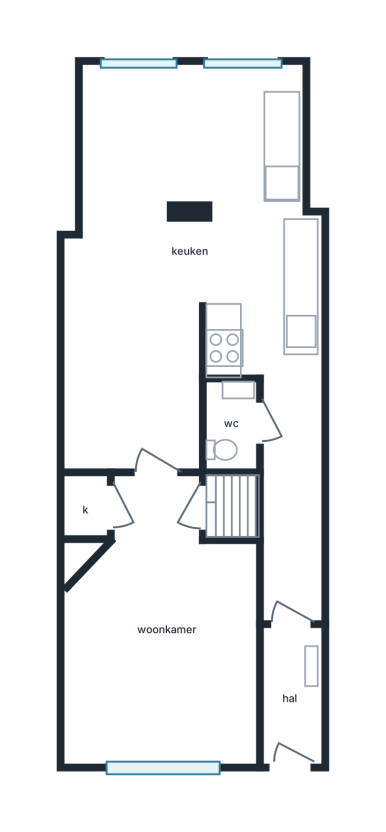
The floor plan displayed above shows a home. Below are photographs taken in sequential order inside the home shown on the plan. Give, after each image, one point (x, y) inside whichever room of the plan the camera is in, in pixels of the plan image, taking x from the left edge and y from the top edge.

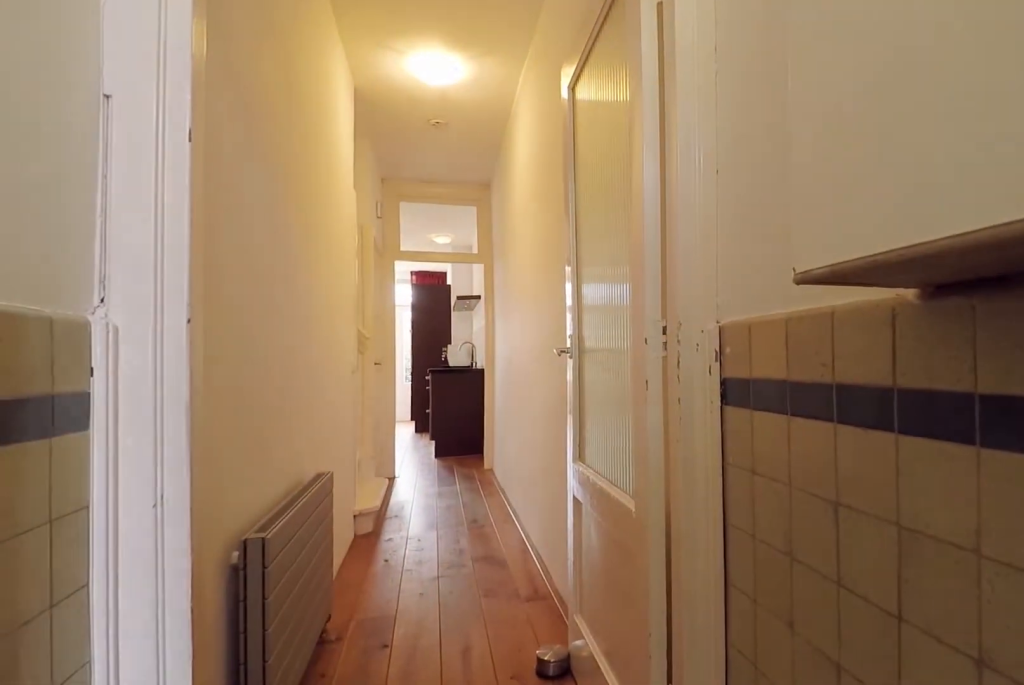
(289, 695)
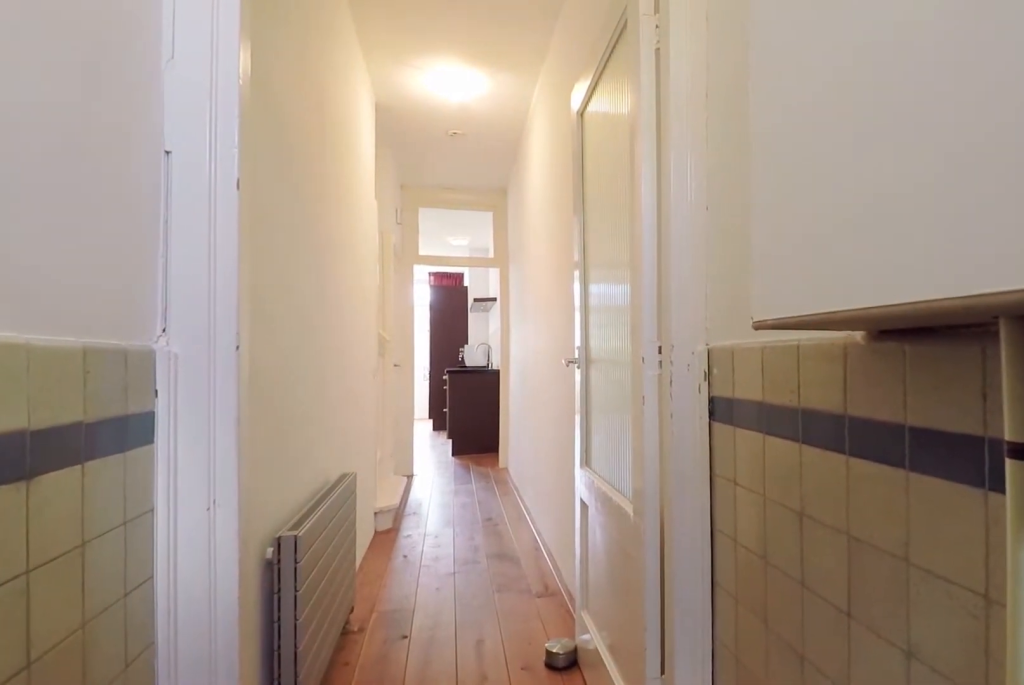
(289, 695)
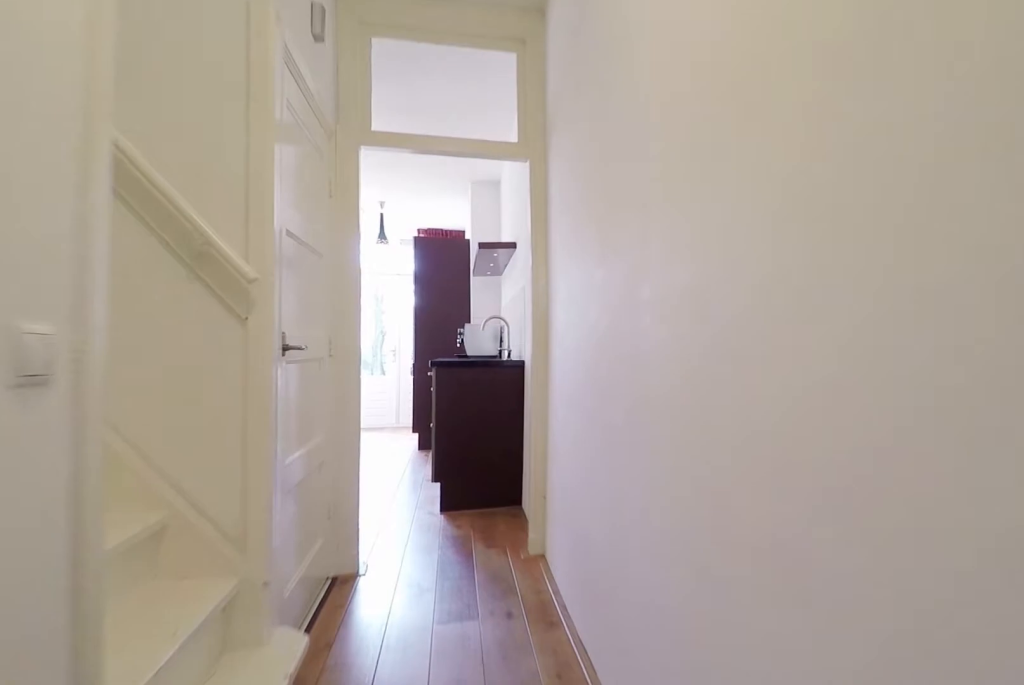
(291, 501)
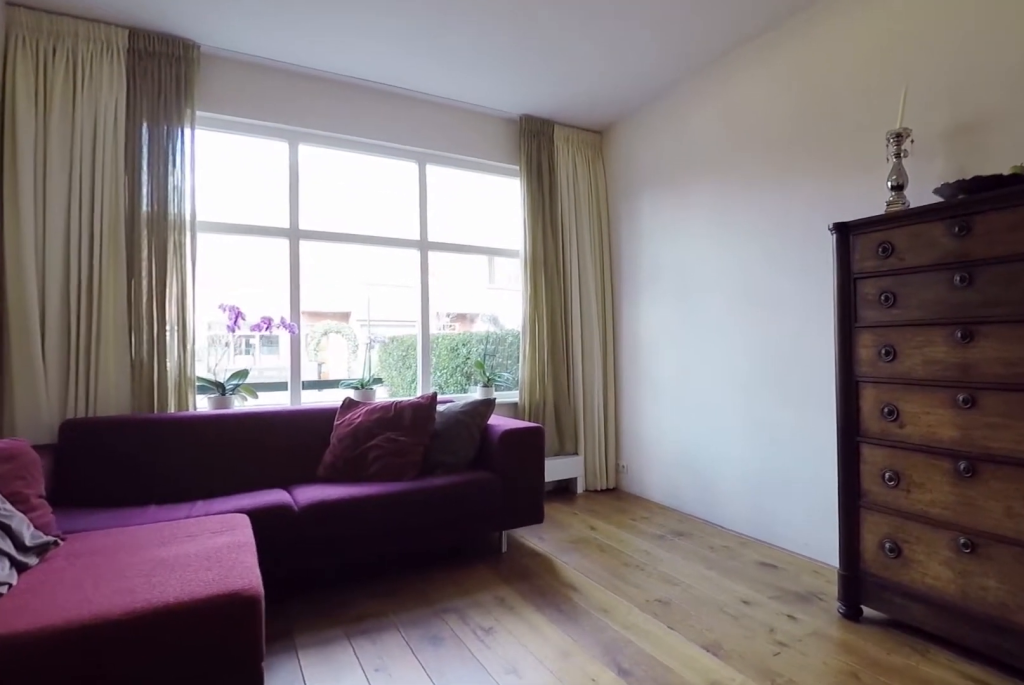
(160, 634)
